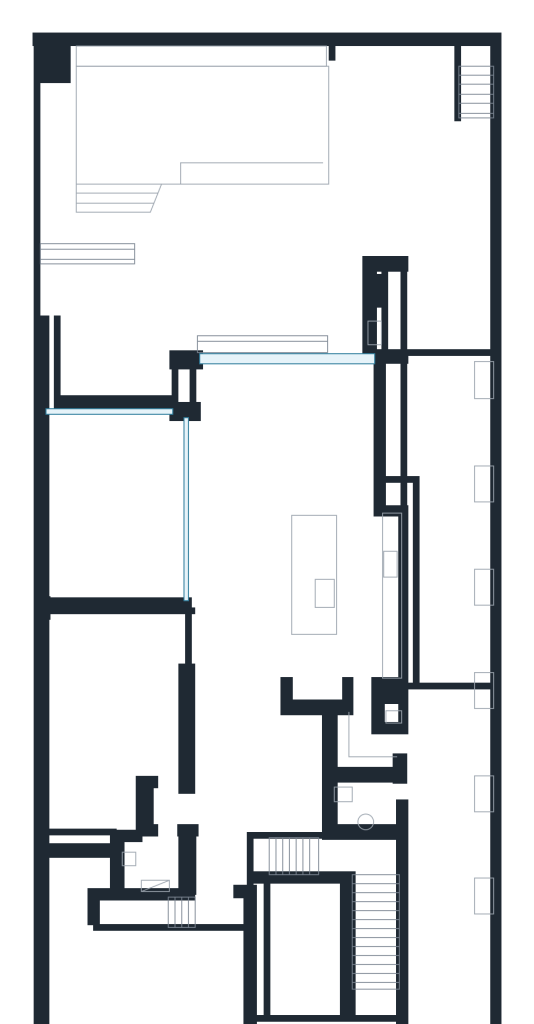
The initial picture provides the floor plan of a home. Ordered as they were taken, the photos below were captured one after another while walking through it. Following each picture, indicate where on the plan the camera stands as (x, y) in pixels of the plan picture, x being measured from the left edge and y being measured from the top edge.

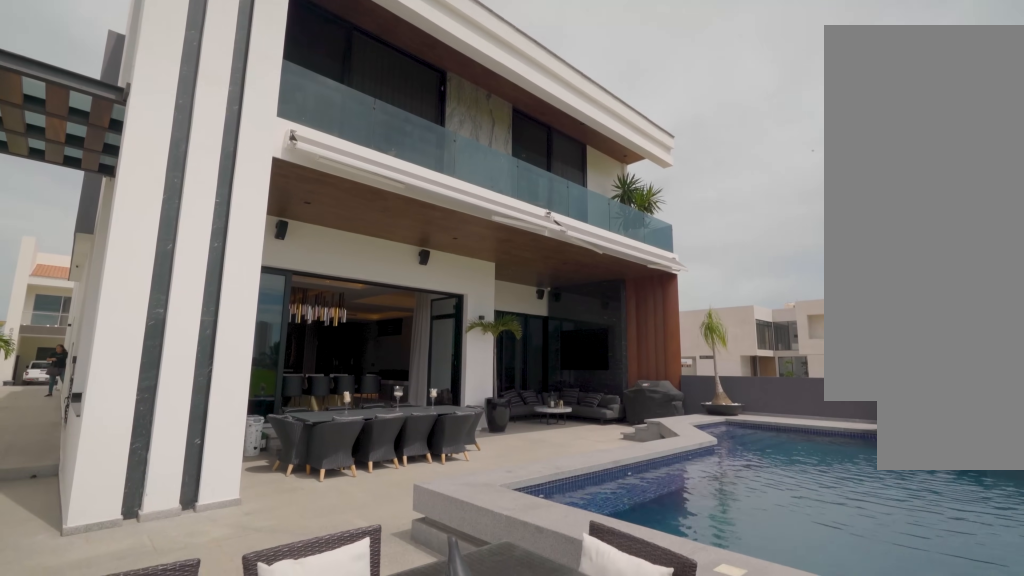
(423, 134)
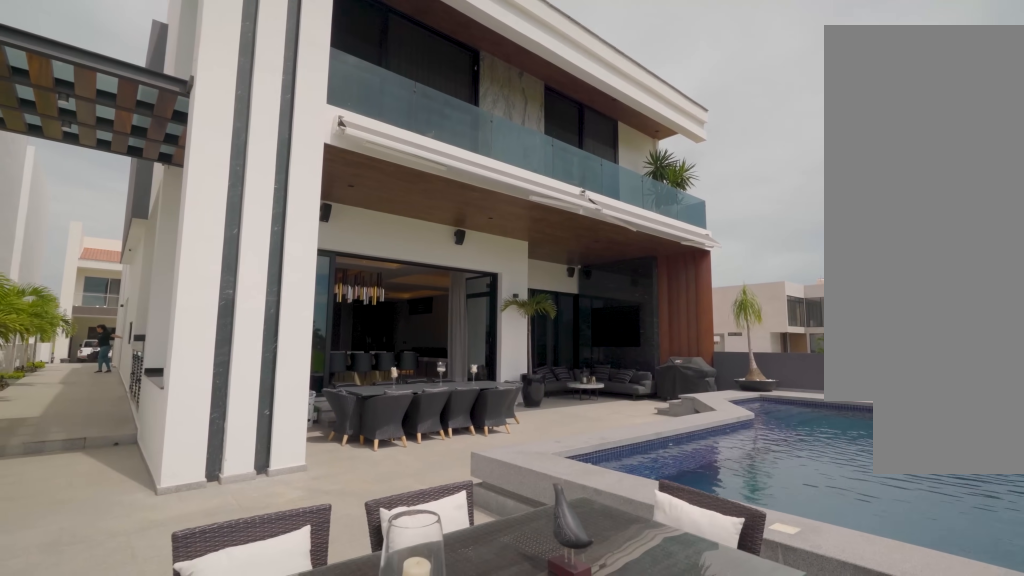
(422, 134)
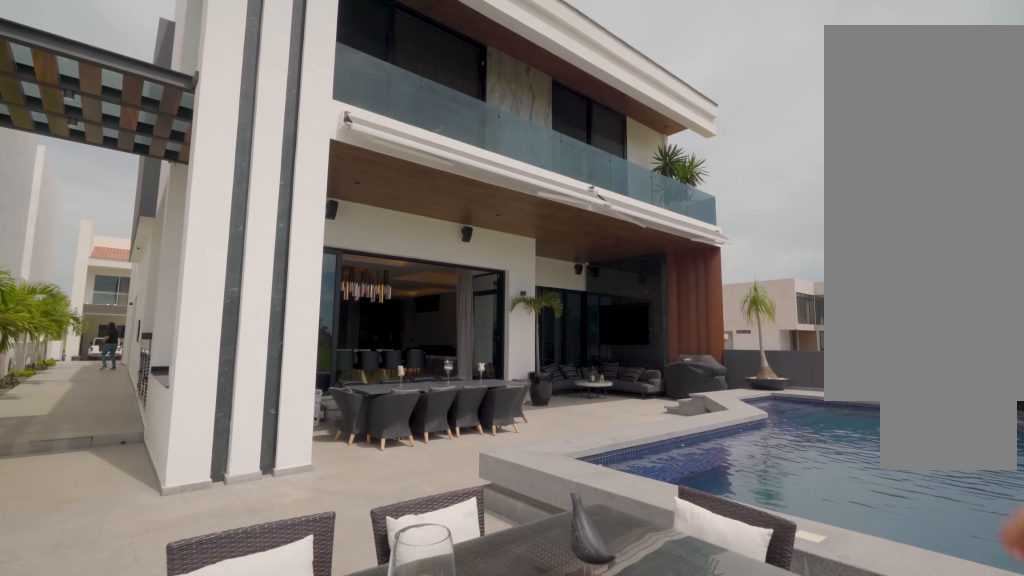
(423, 134)
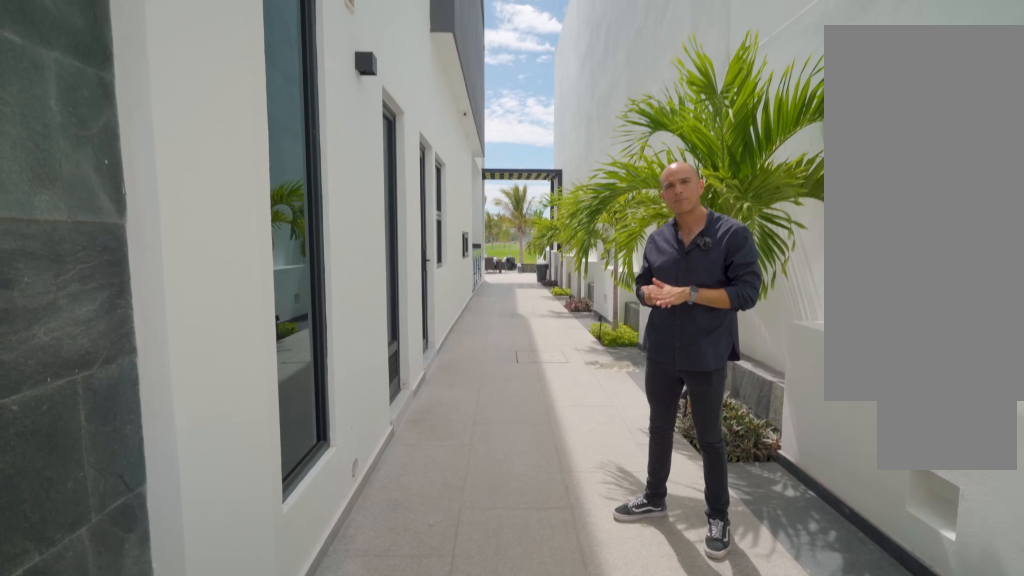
(442, 938)
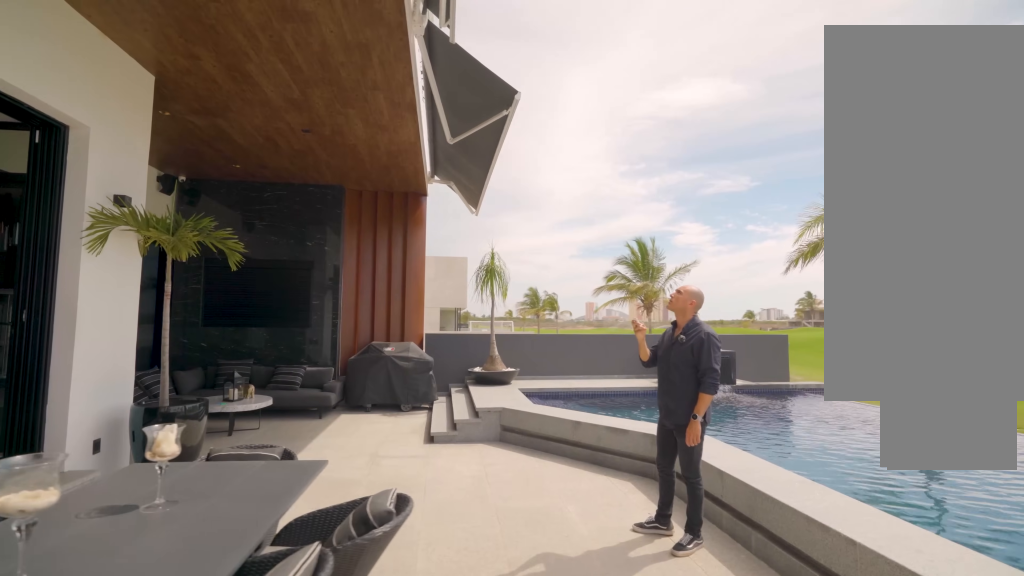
(349, 263)
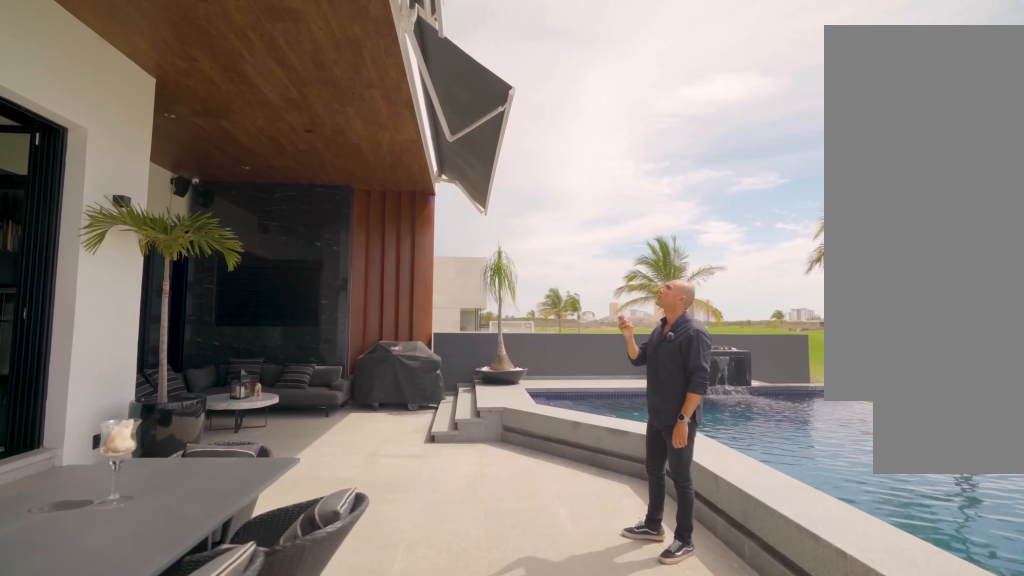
(349, 264)
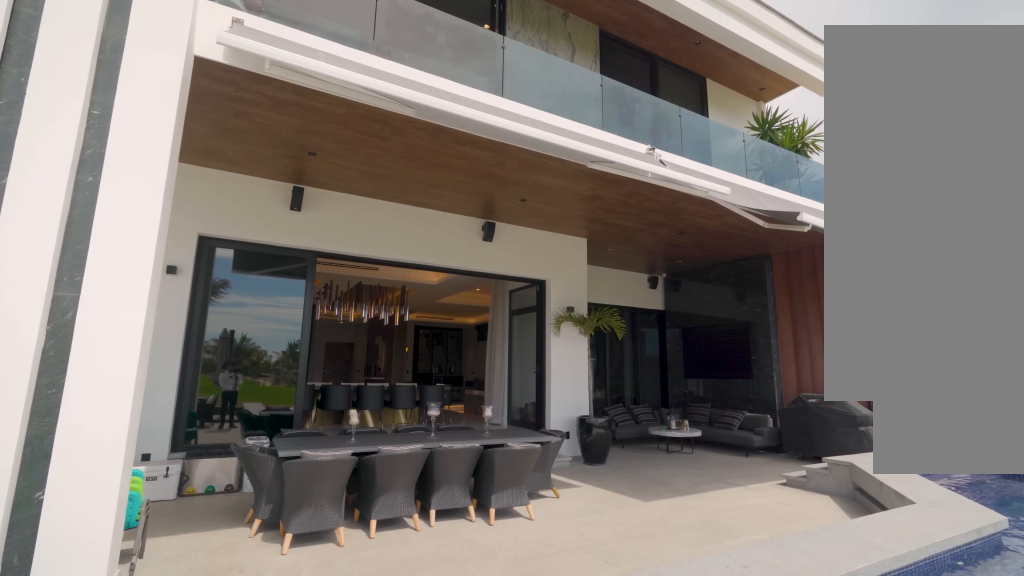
(349, 264)
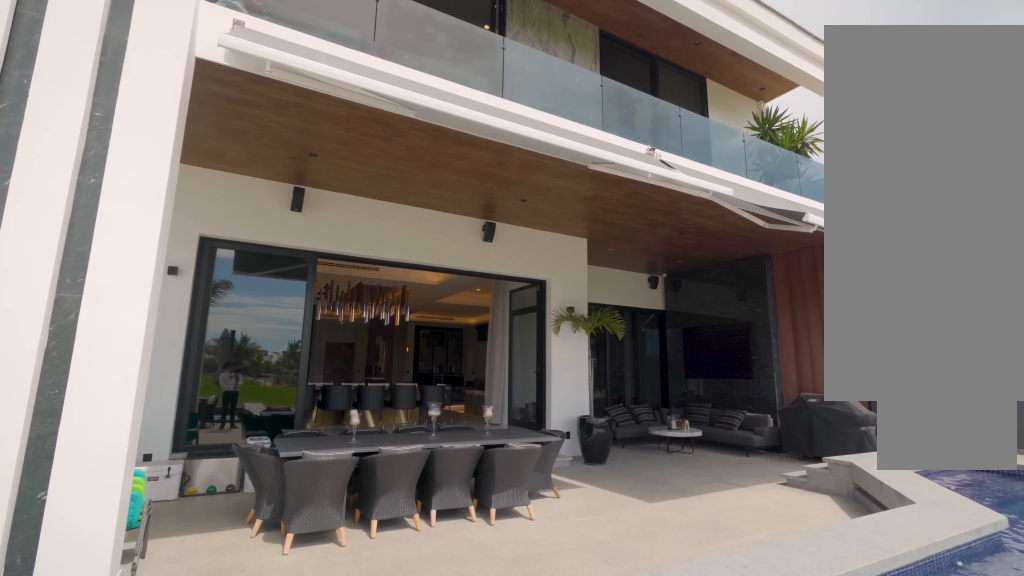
(349, 264)
